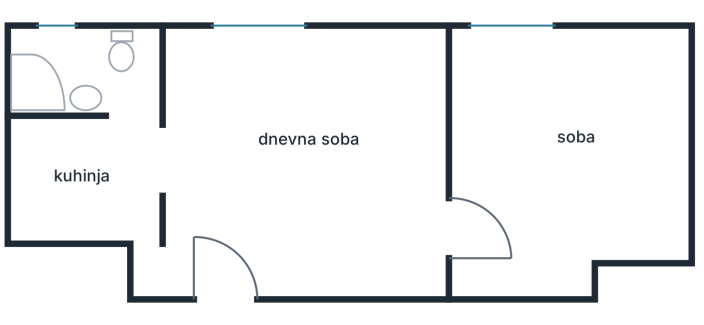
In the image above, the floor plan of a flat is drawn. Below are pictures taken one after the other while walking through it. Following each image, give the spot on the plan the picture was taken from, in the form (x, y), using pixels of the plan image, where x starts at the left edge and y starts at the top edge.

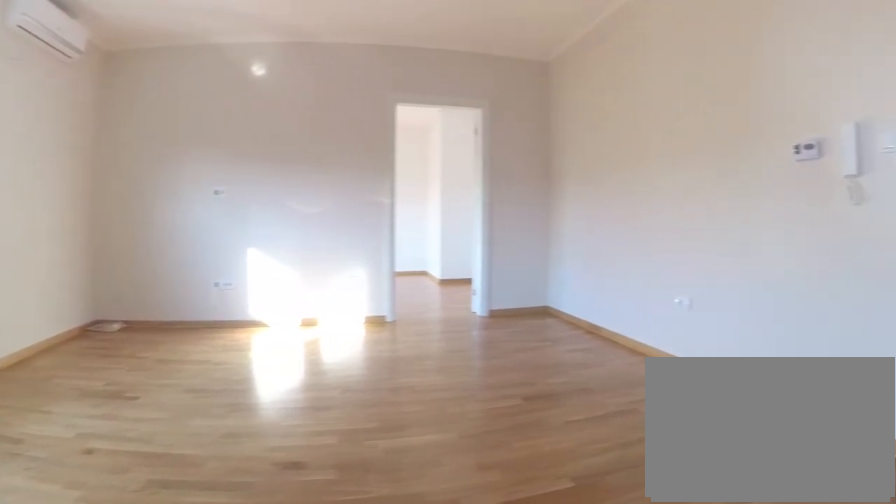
(164, 162)
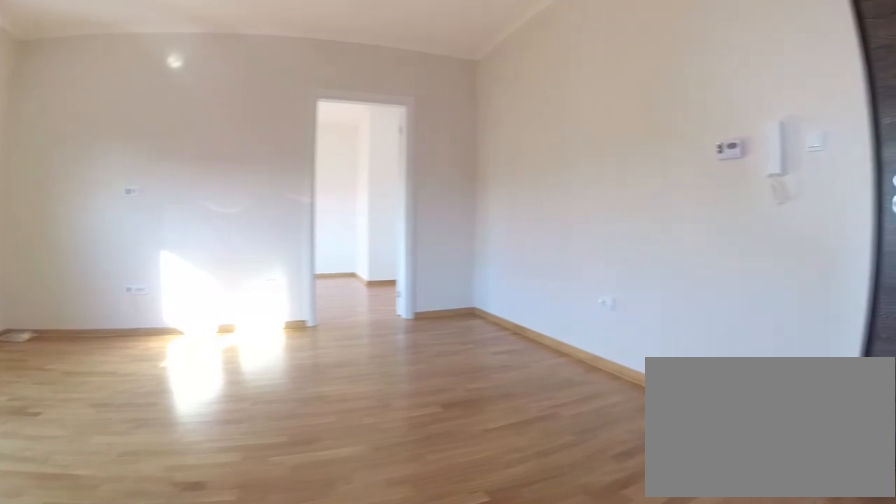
(173, 165)
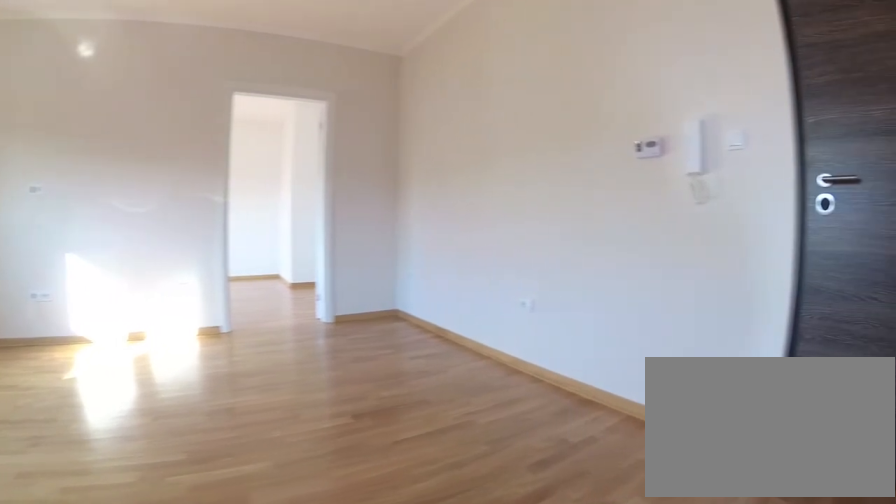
(182, 168)
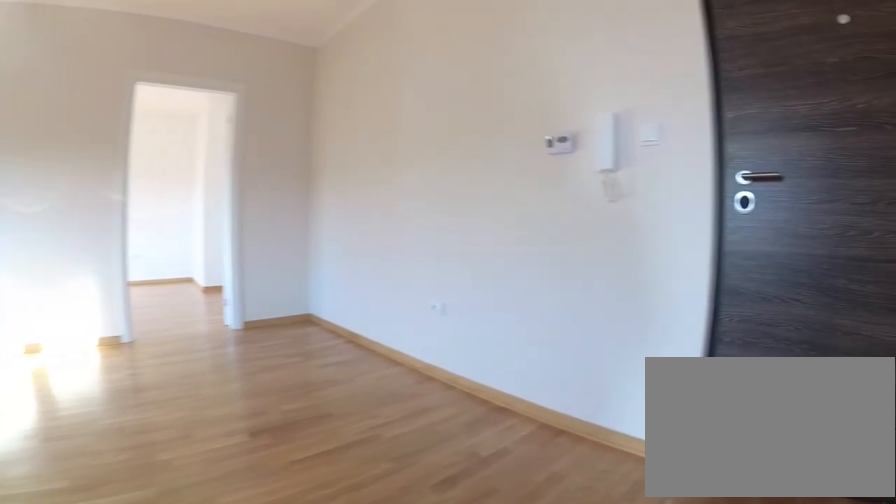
(191, 173)
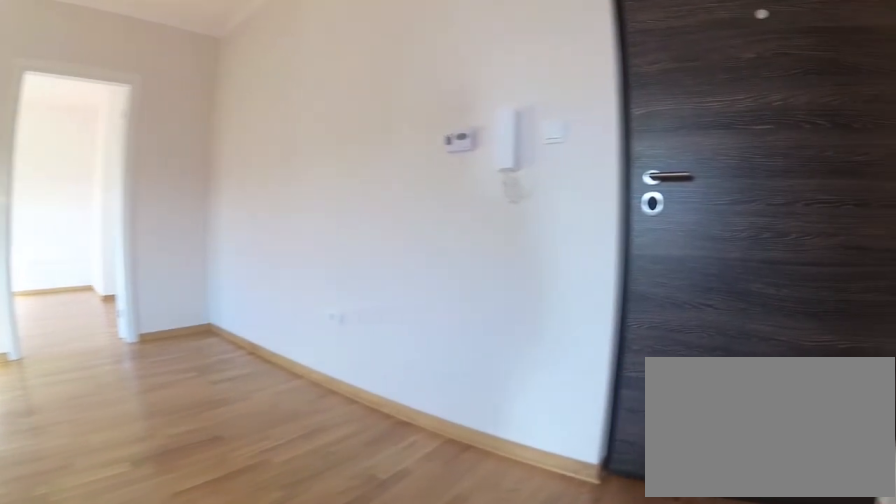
(201, 186)
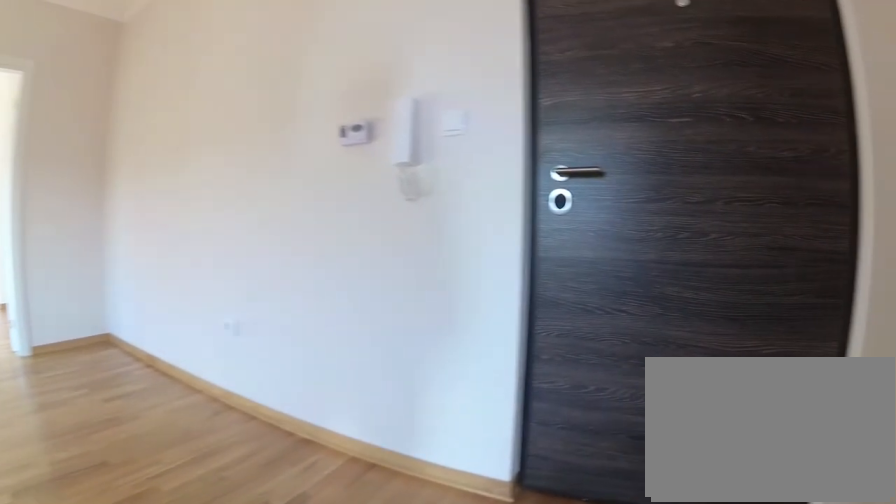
(210, 208)
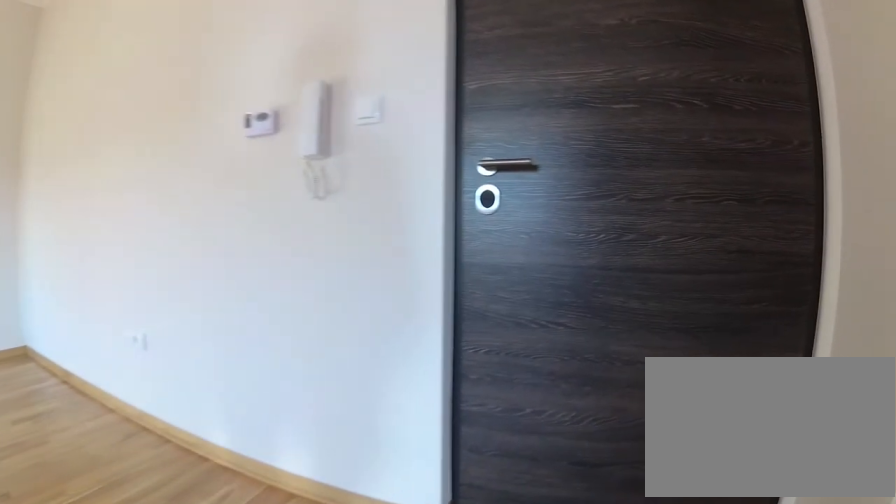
(215, 221)
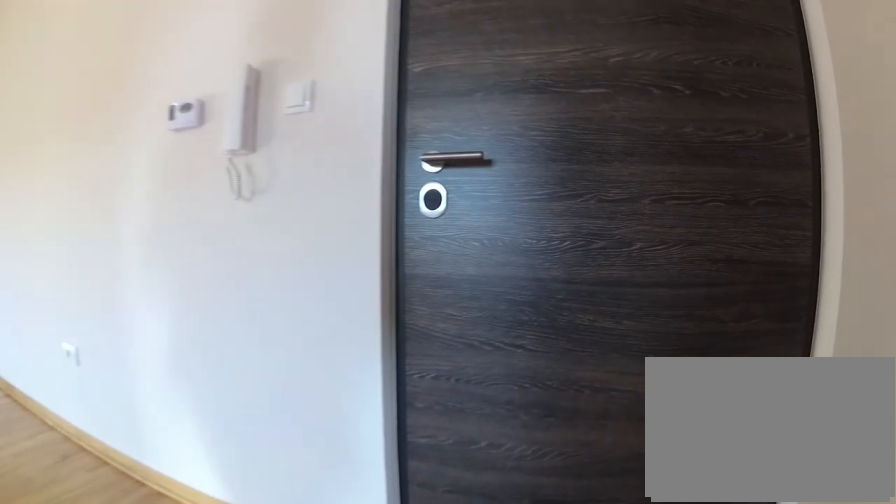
(215, 221)
